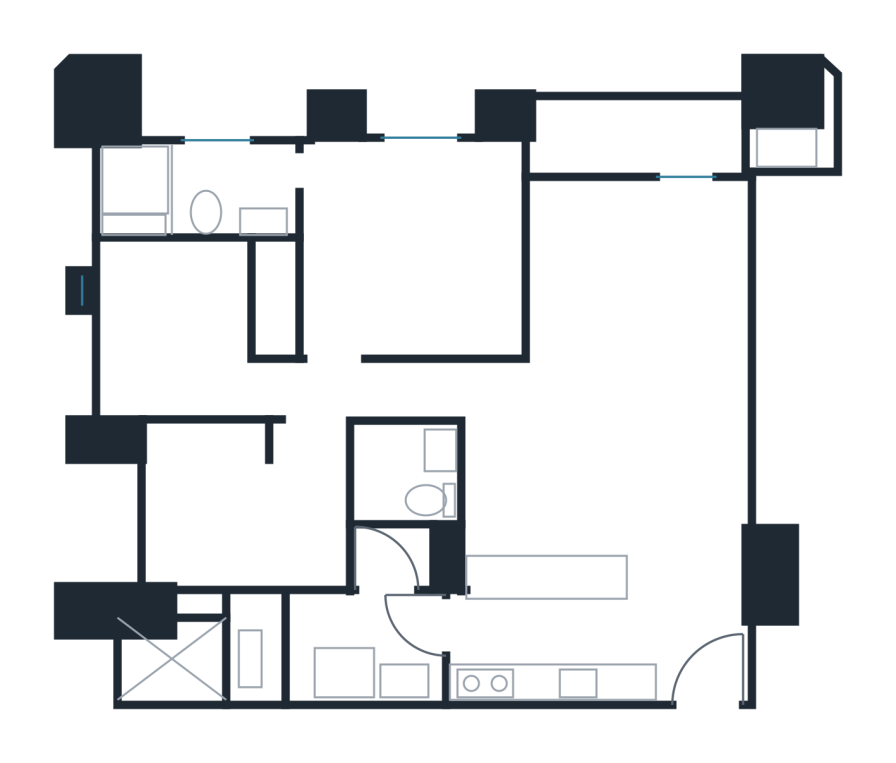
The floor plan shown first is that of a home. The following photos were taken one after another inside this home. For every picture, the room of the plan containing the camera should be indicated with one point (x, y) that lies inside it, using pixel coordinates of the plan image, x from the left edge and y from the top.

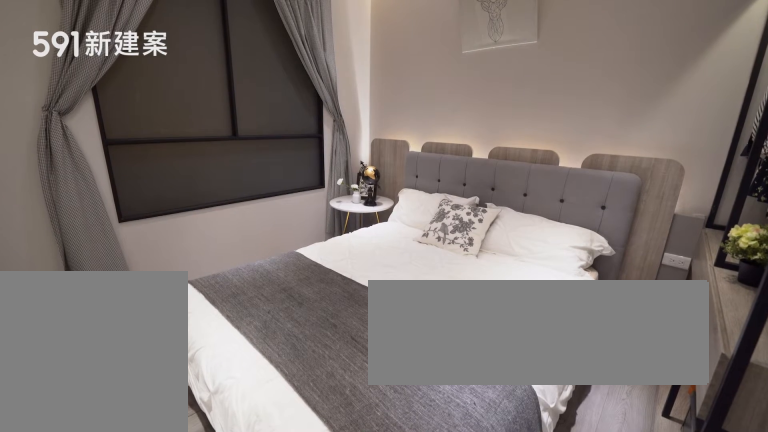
(415, 247)
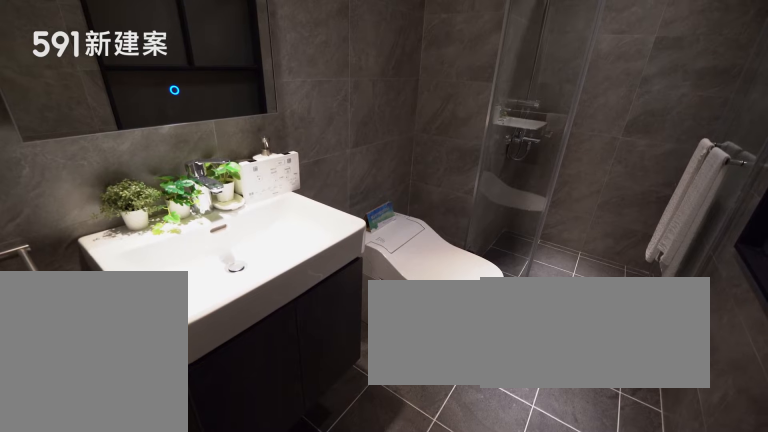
(197, 193)
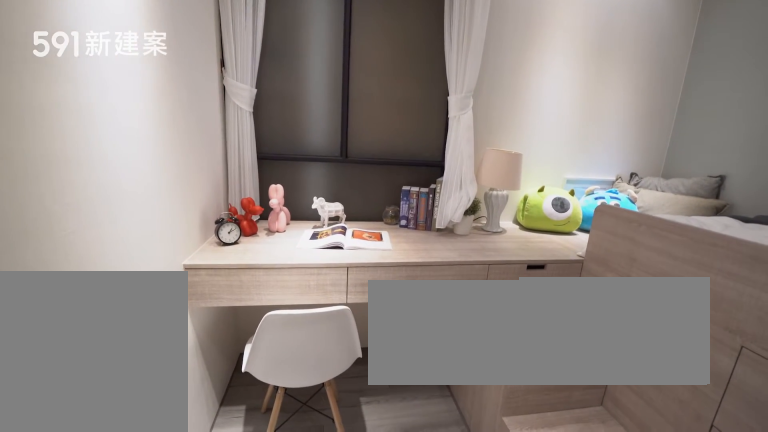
(197, 328)
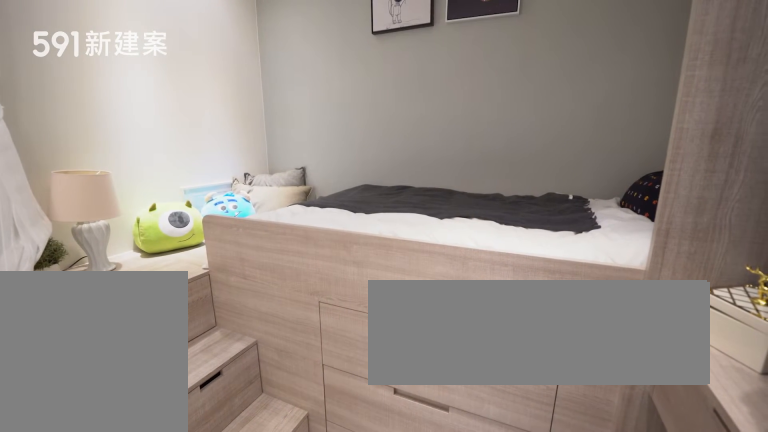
(197, 328)
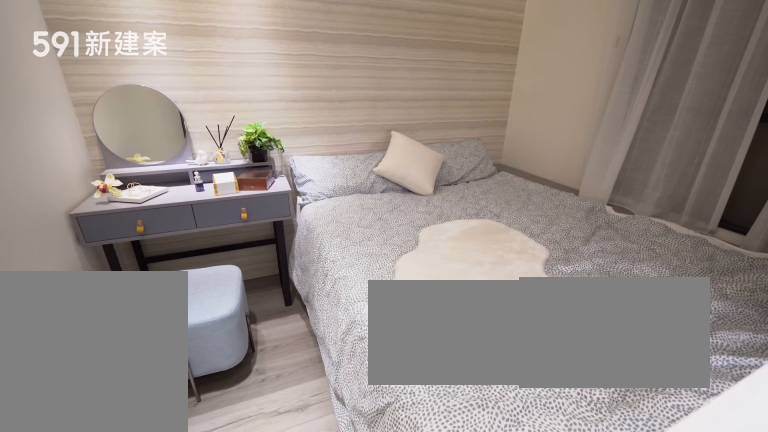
(244, 505)
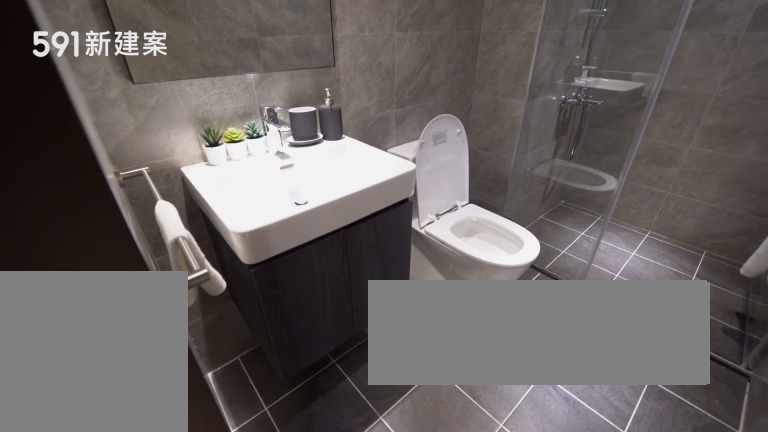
(407, 510)
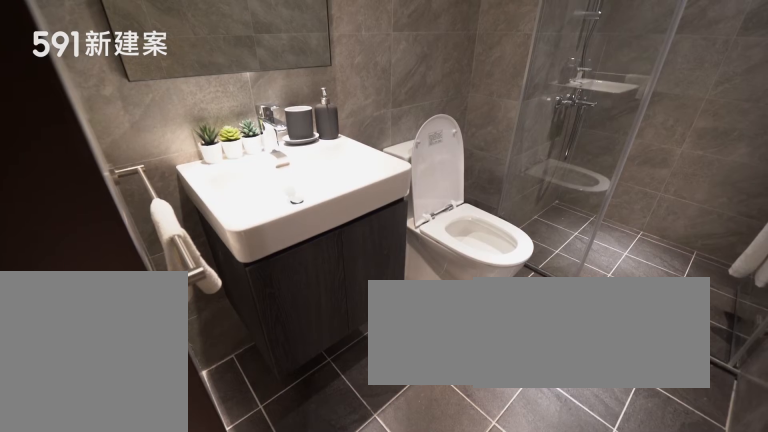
(407, 510)
